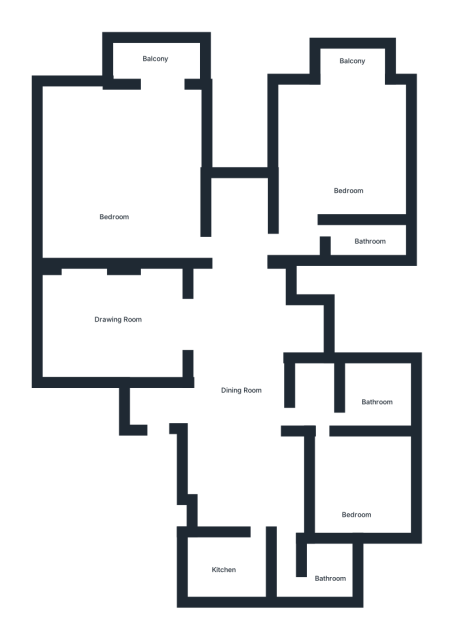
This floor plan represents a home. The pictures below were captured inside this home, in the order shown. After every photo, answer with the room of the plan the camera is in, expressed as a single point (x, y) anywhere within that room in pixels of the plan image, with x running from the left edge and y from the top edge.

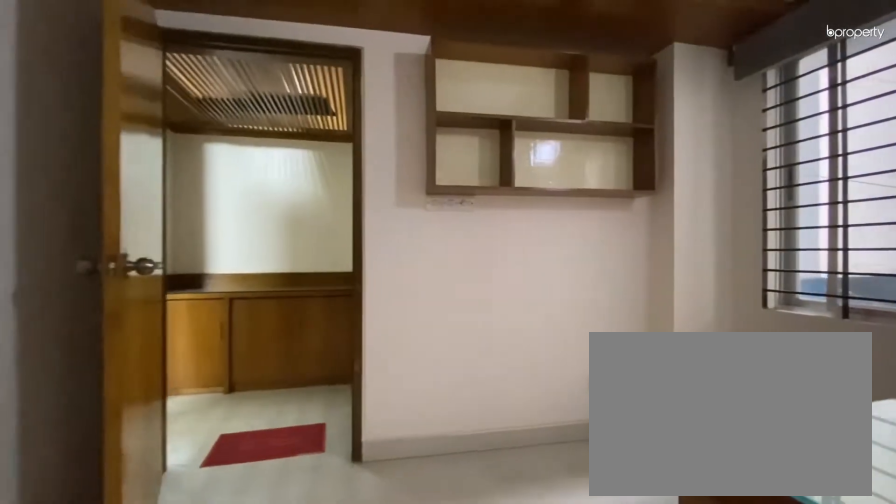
(358, 495)
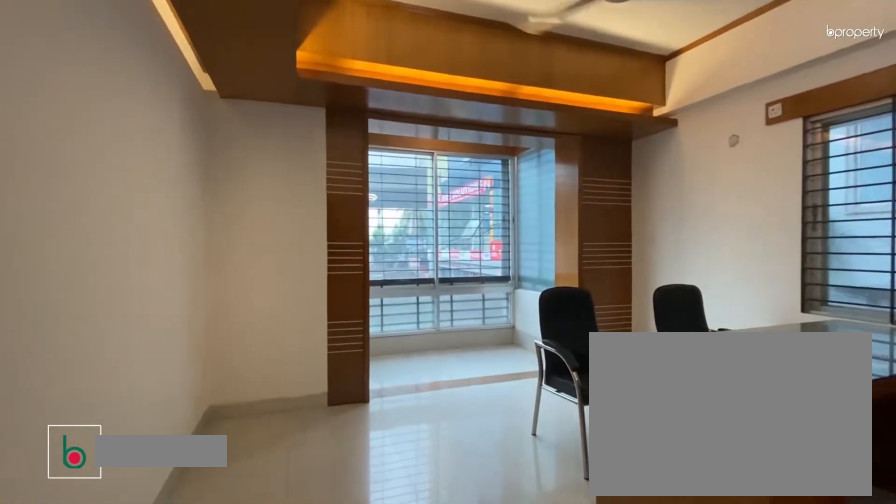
(344, 160)
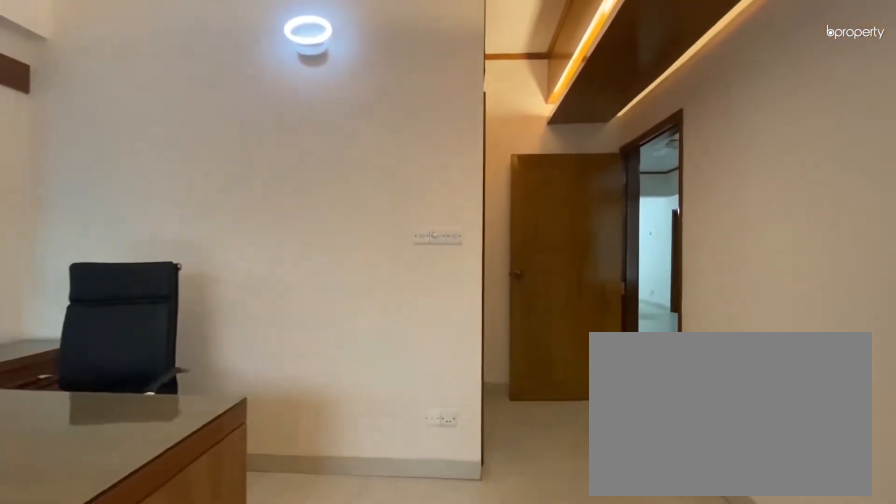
(344, 160)
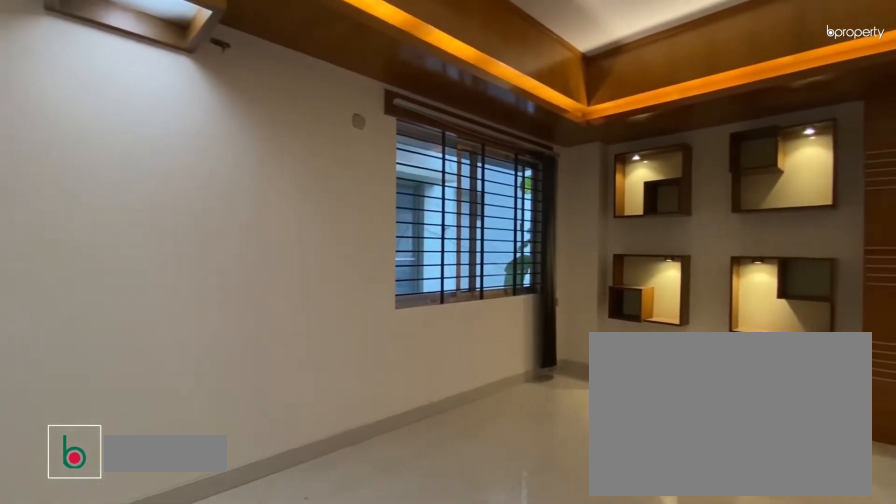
(118, 186)
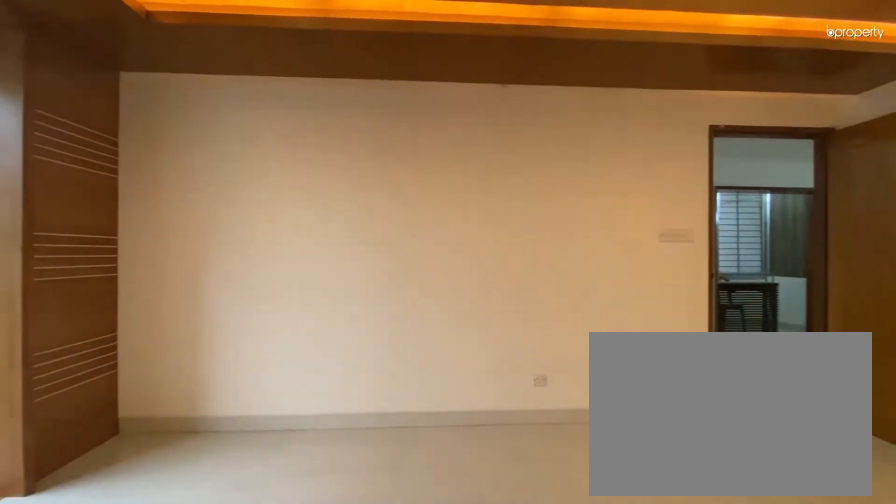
(118, 186)
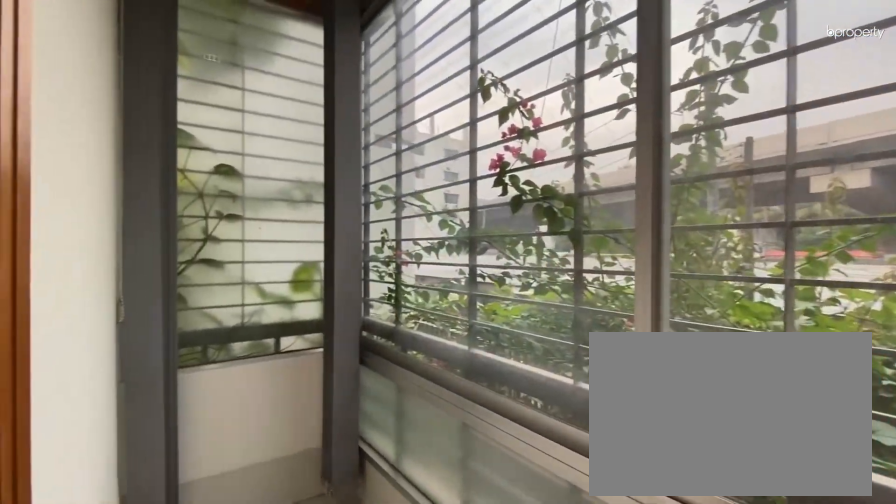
(161, 59)
